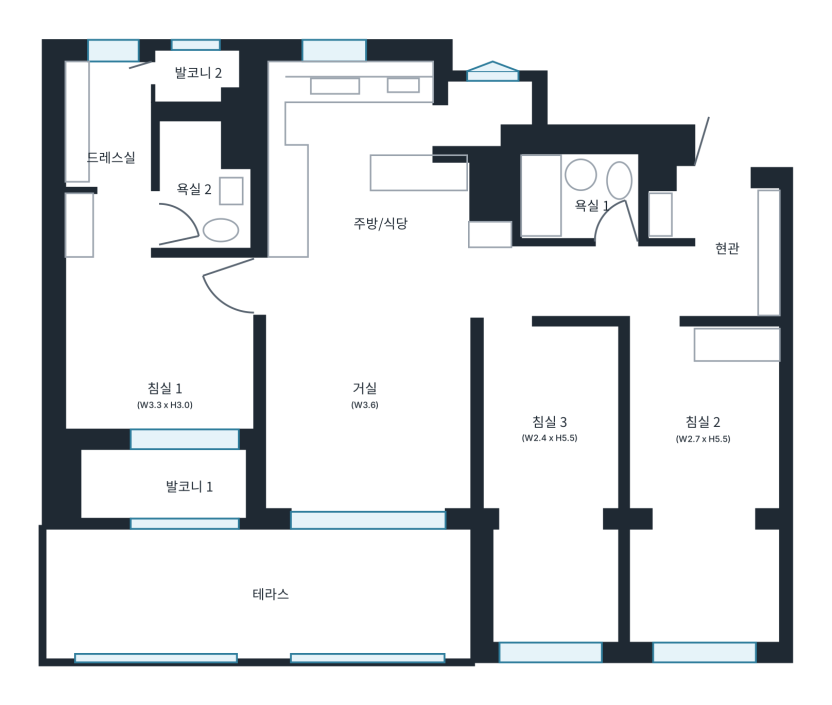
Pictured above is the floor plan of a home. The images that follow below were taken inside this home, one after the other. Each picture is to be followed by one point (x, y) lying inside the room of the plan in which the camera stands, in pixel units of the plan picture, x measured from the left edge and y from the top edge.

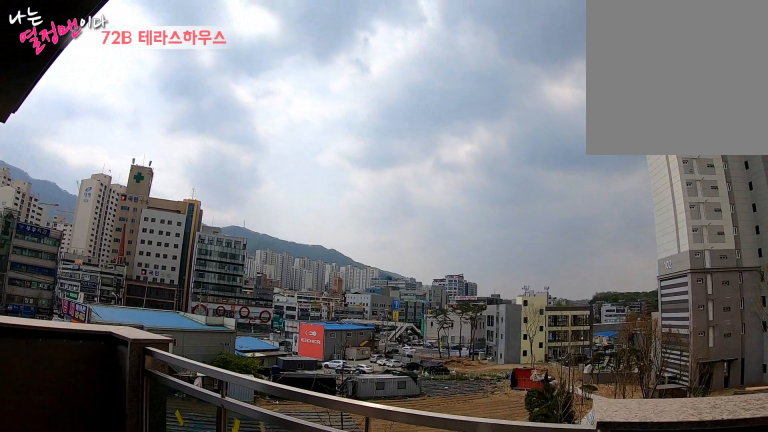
(266, 593)
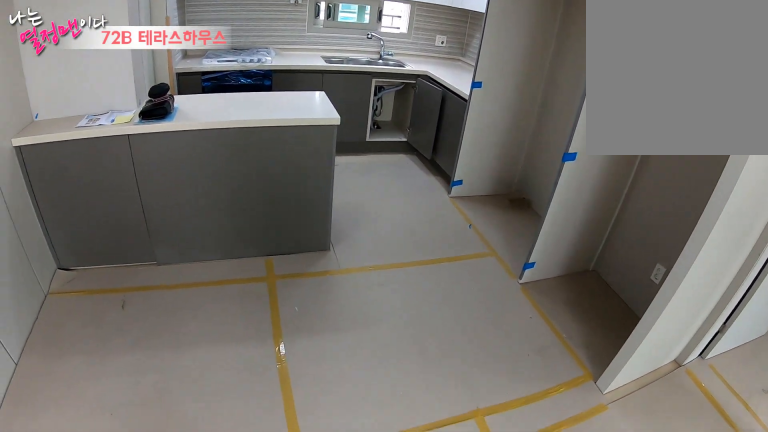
(372, 223)
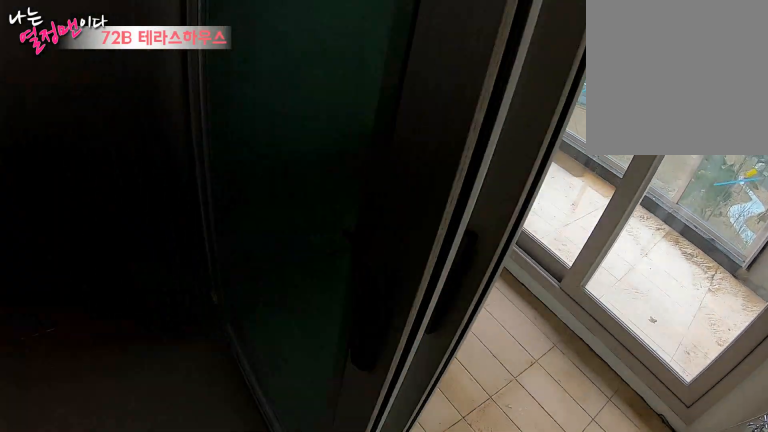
(164, 397)
